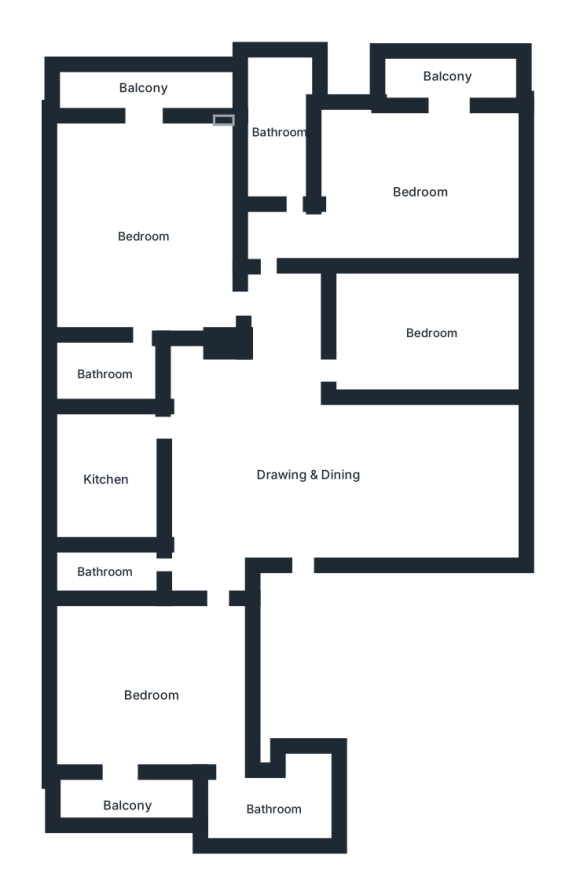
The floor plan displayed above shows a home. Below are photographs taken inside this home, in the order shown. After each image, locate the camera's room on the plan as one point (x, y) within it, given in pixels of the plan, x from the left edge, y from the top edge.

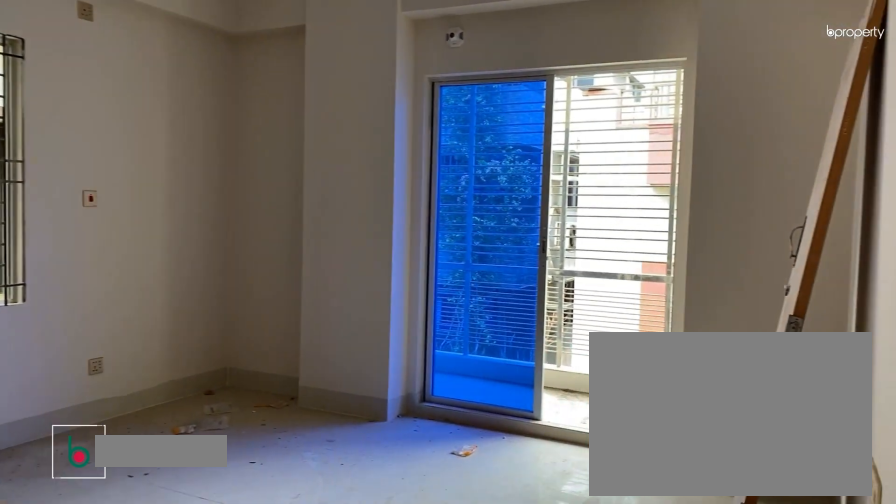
(144, 236)
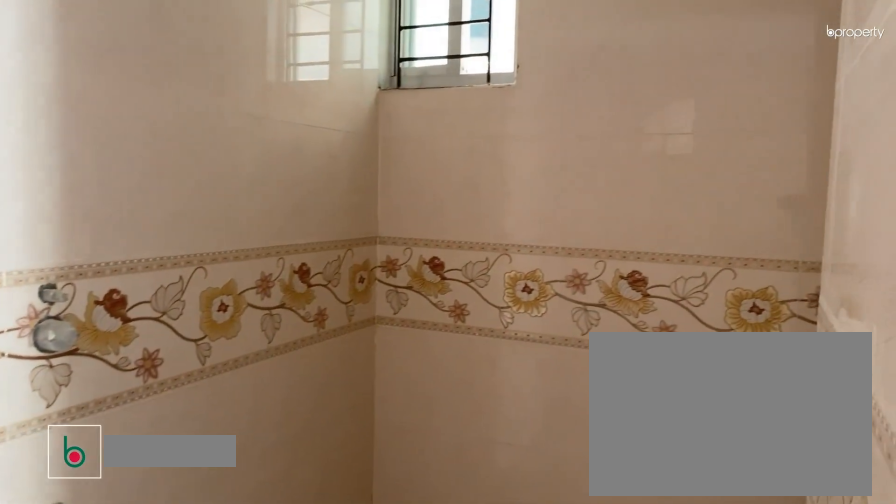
(105, 372)
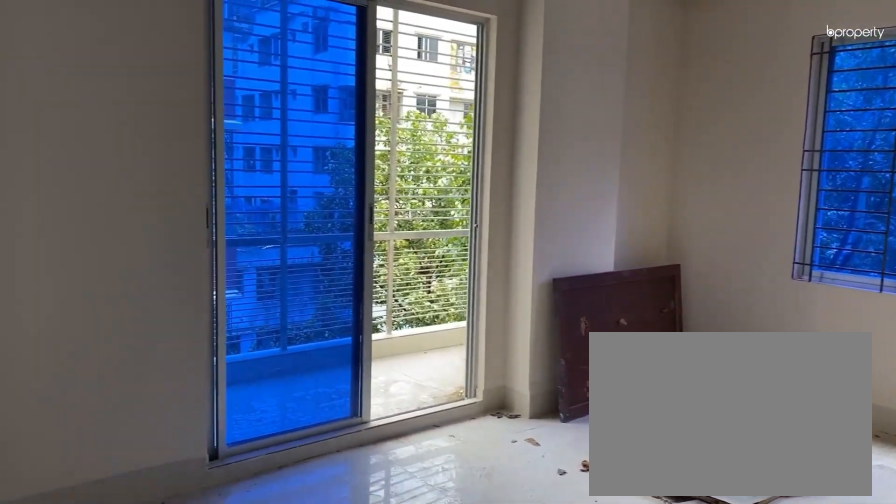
(423, 192)
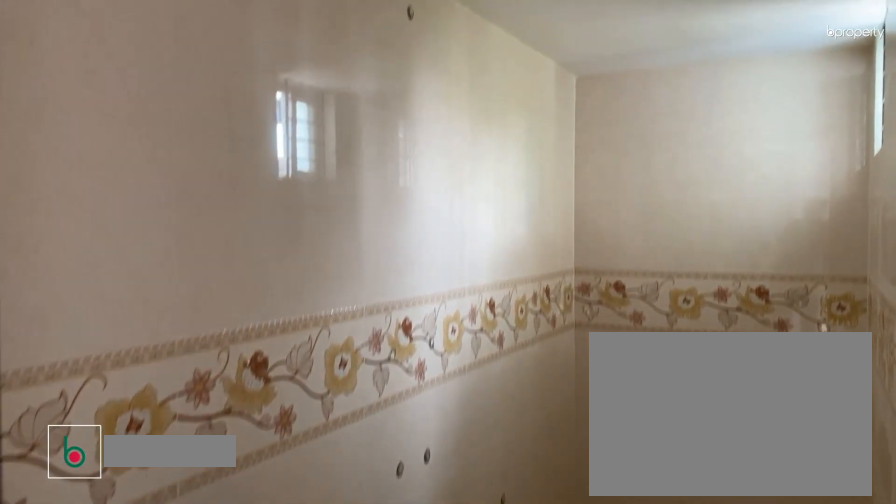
(282, 133)
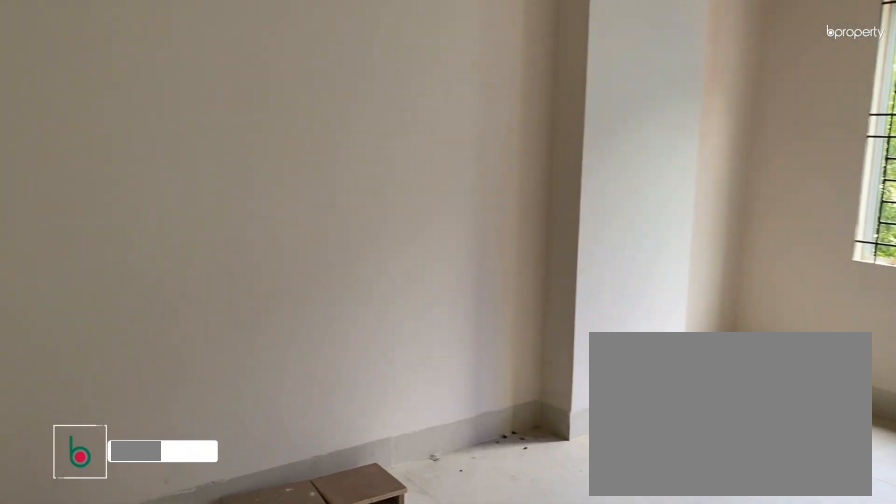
(429, 333)
